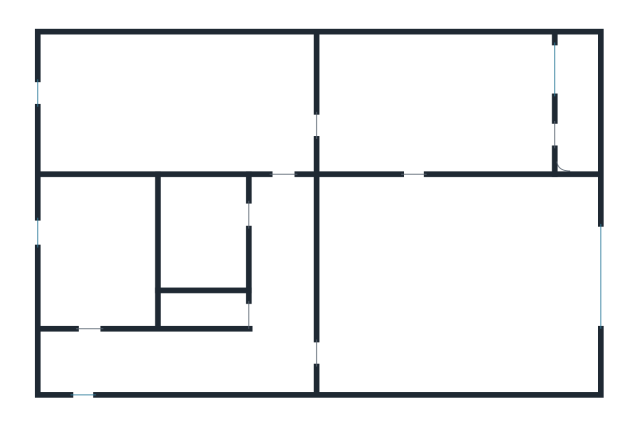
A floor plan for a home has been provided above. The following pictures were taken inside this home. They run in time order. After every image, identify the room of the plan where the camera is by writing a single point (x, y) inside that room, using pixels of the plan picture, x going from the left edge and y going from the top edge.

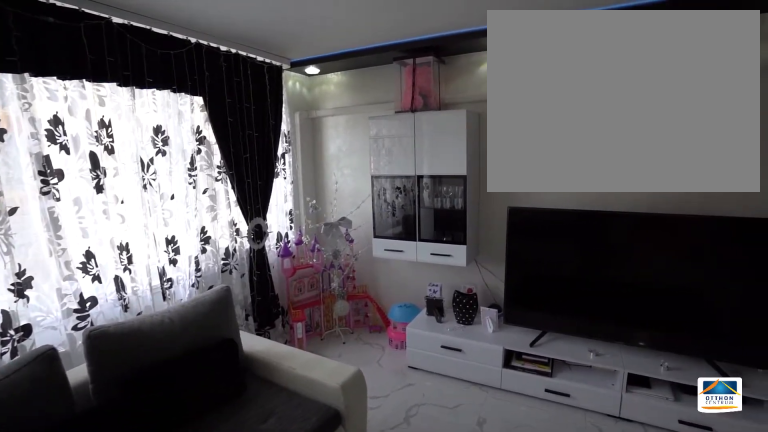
(454, 285)
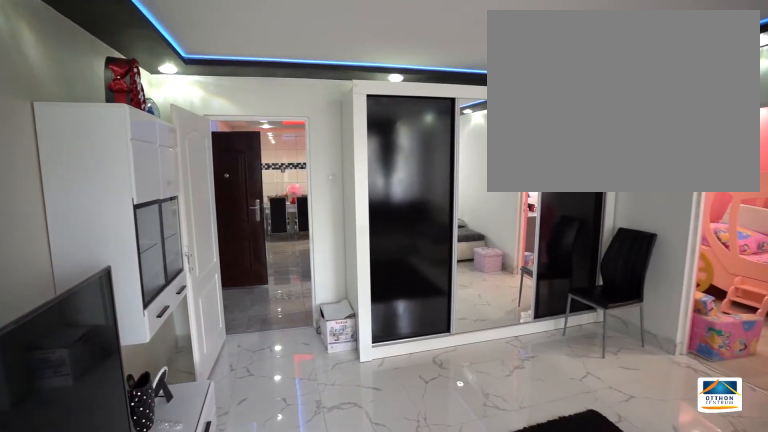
(454, 285)
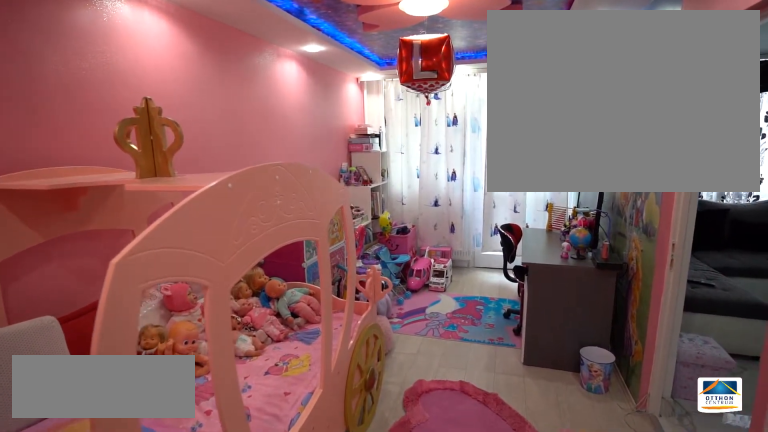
(432, 96)
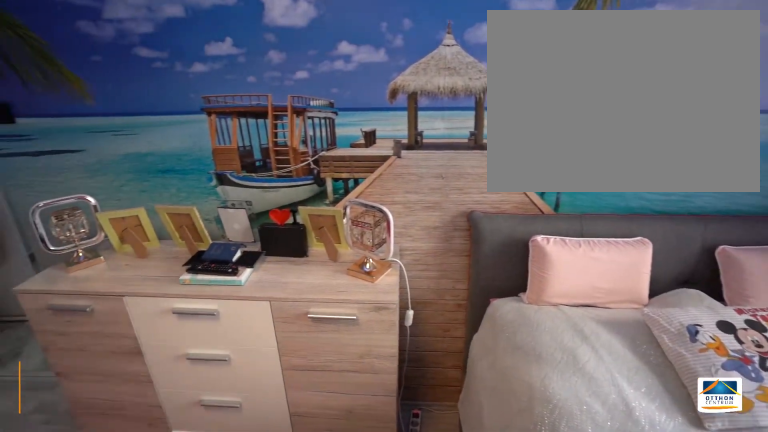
(175, 110)
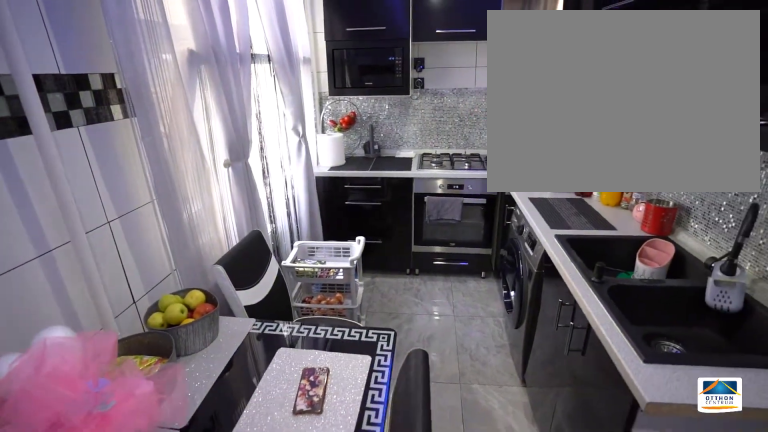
(93, 257)
